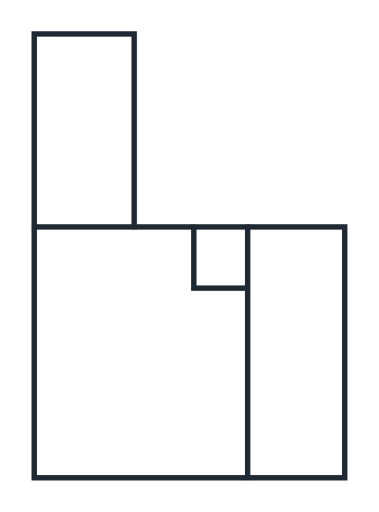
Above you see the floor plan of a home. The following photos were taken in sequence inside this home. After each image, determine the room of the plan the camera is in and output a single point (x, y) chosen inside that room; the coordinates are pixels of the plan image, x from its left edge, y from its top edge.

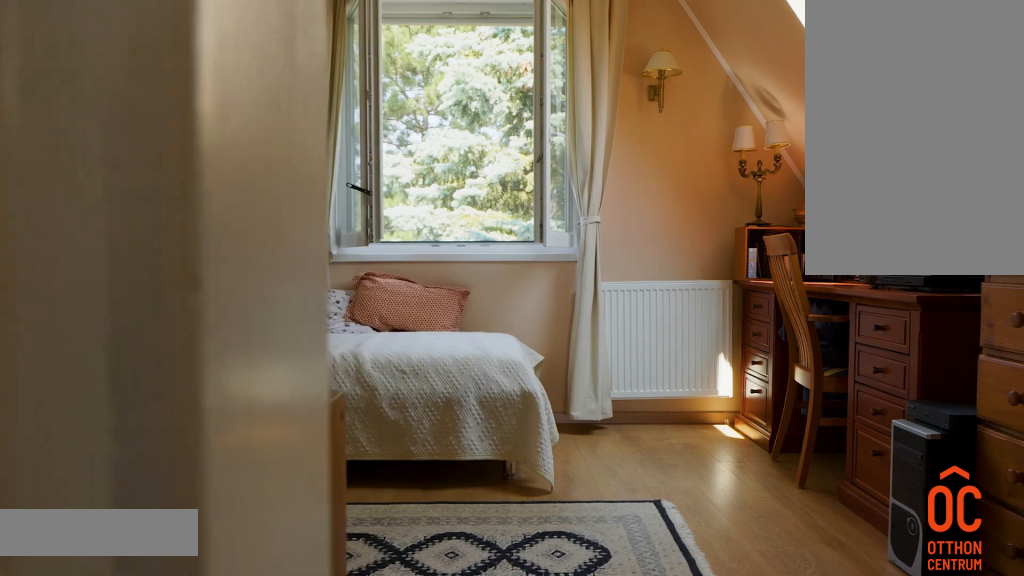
(98, 130)
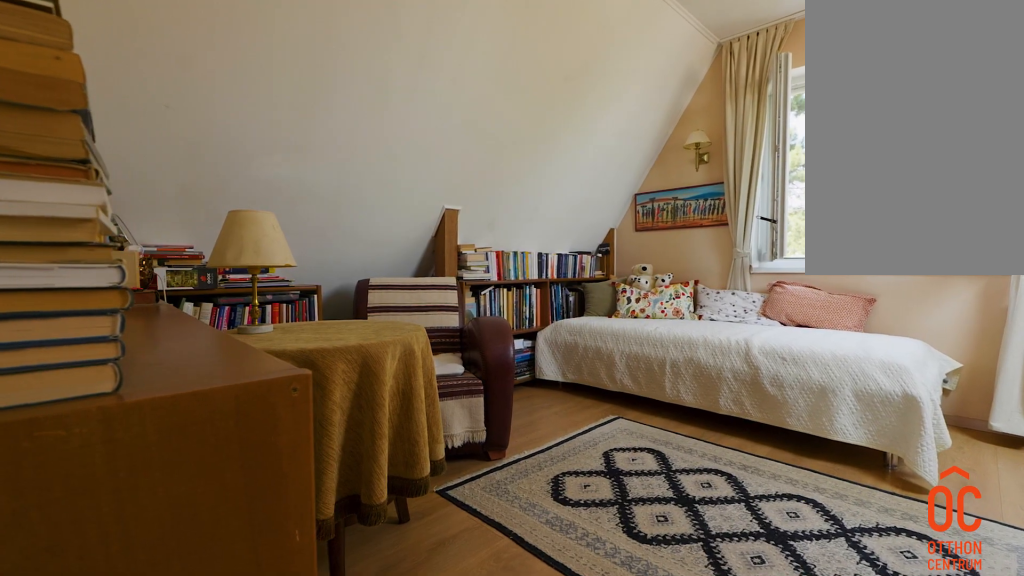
(98, 130)
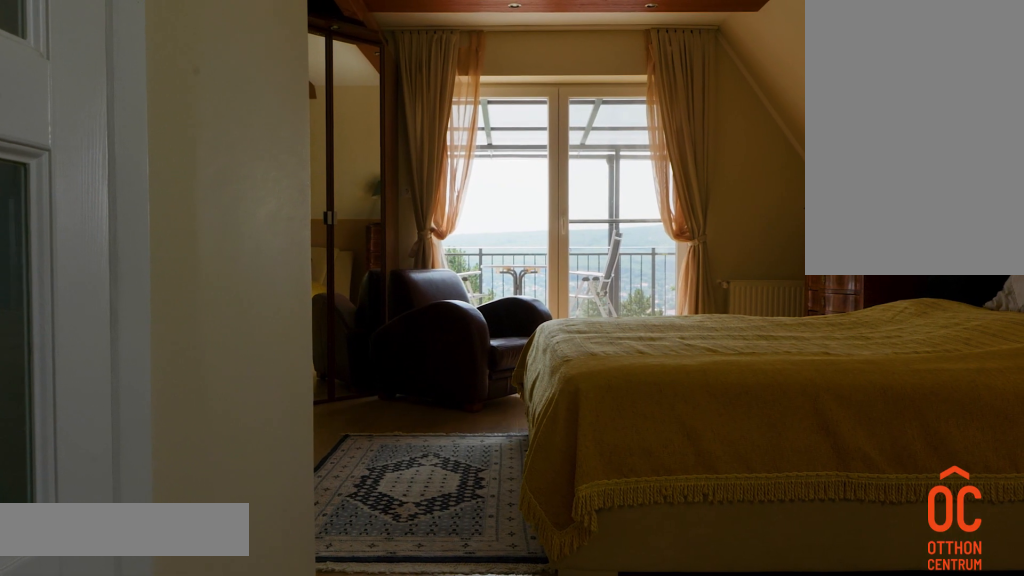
(98, 378)
